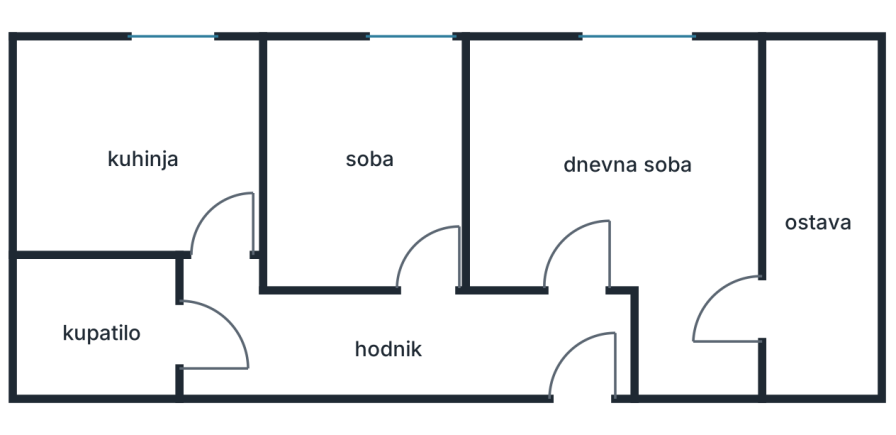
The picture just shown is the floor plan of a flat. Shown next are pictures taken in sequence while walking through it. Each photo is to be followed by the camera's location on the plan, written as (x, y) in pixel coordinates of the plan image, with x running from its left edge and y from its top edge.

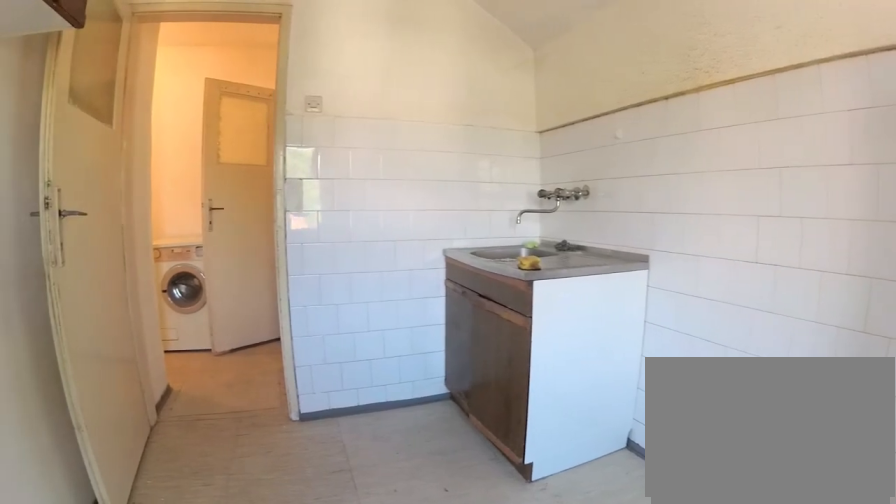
(213, 77)
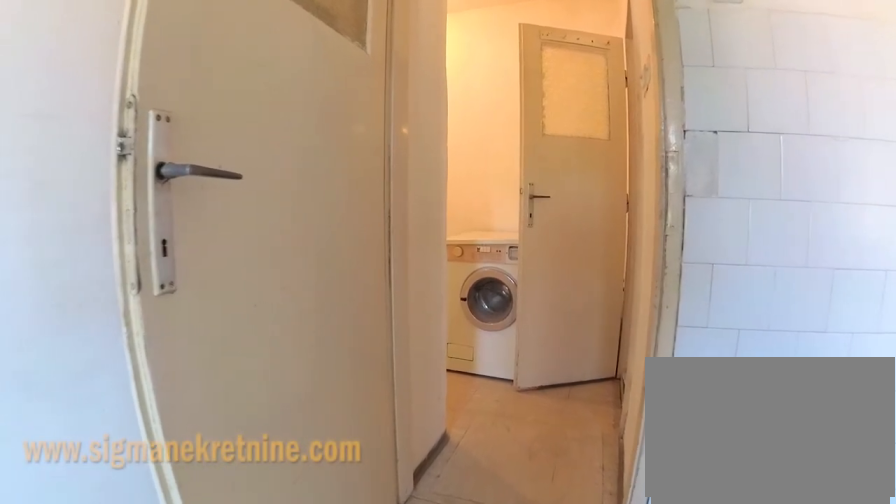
(211, 153)
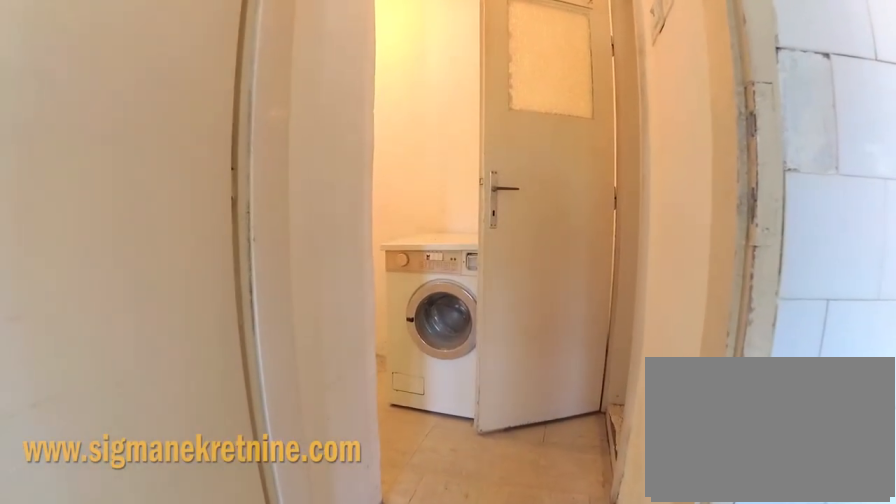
(210, 187)
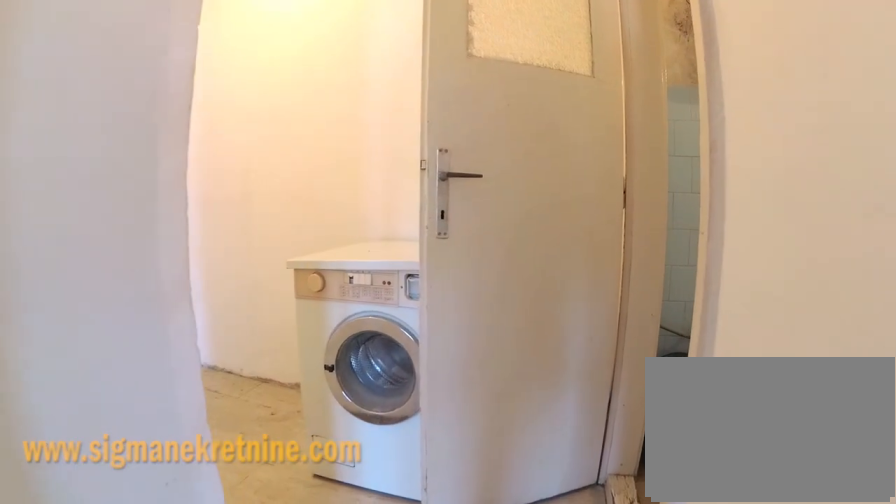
(210, 234)
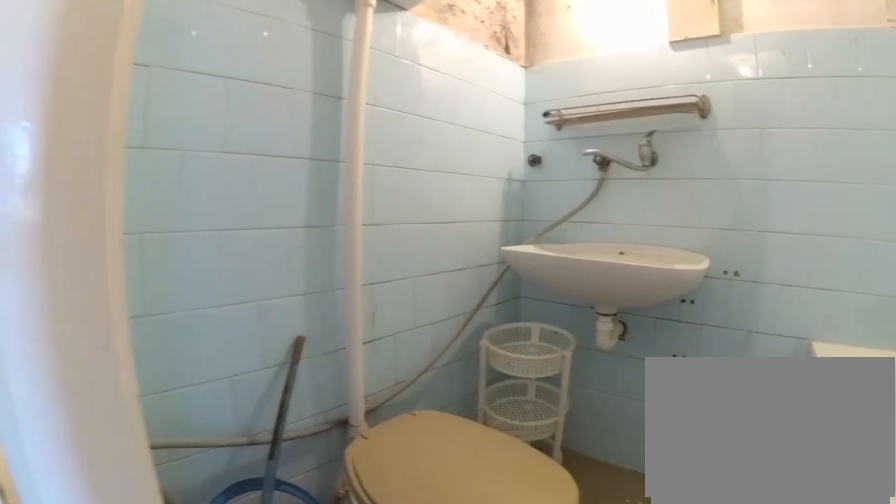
(194, 303)
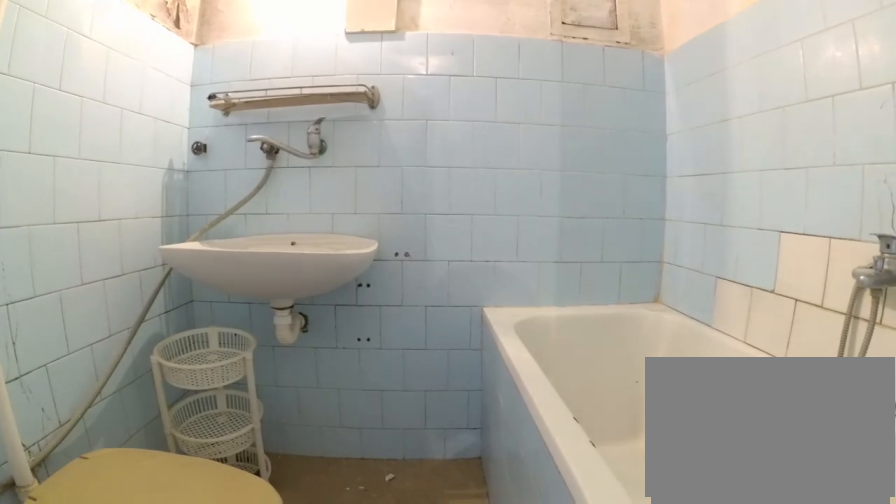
(171, 319)
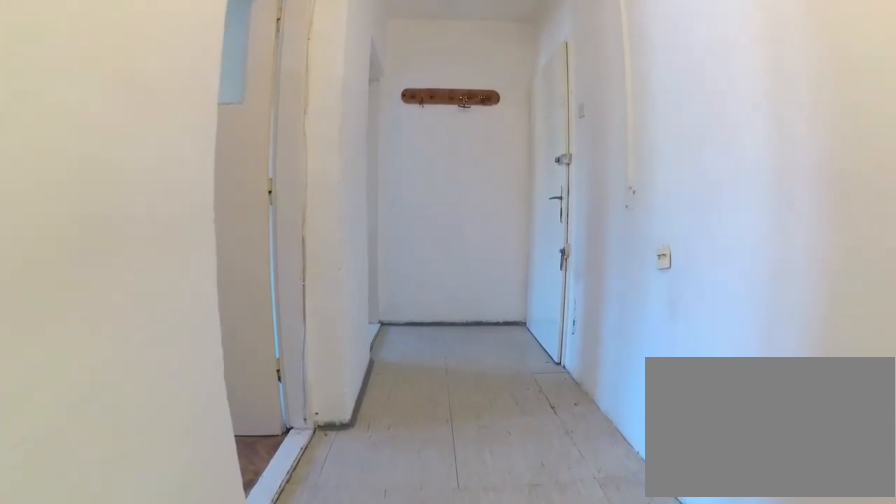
(301, 345)
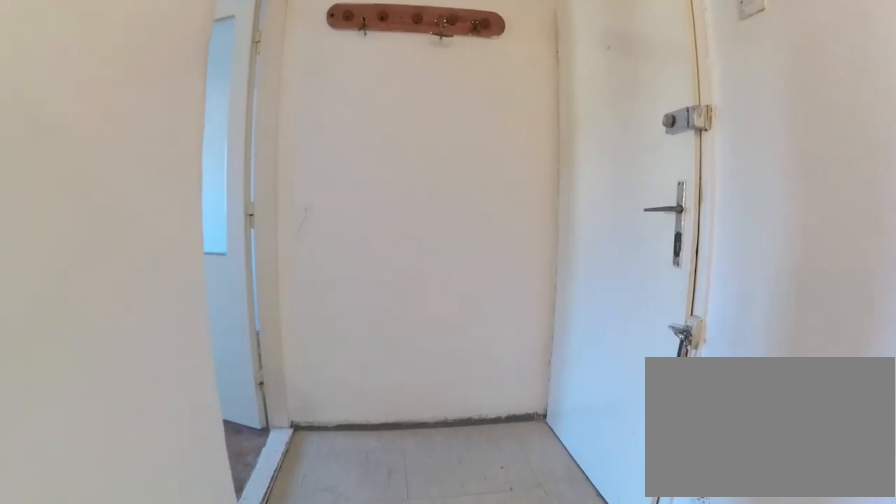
(487, 345)
